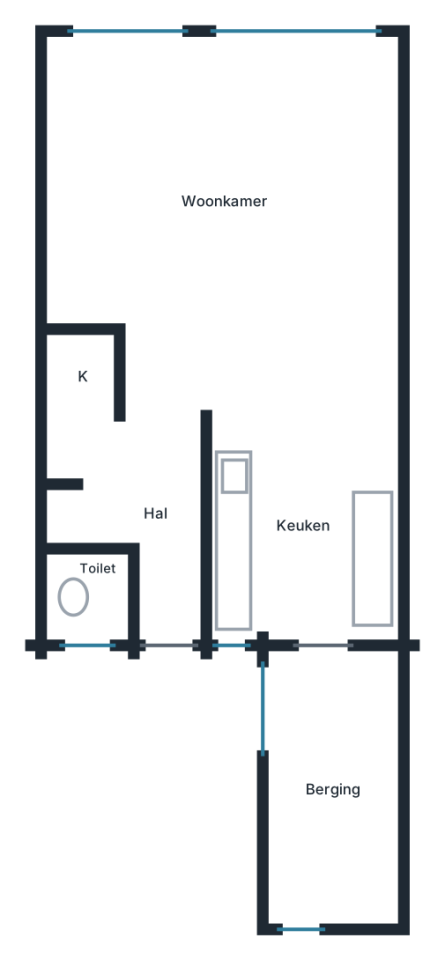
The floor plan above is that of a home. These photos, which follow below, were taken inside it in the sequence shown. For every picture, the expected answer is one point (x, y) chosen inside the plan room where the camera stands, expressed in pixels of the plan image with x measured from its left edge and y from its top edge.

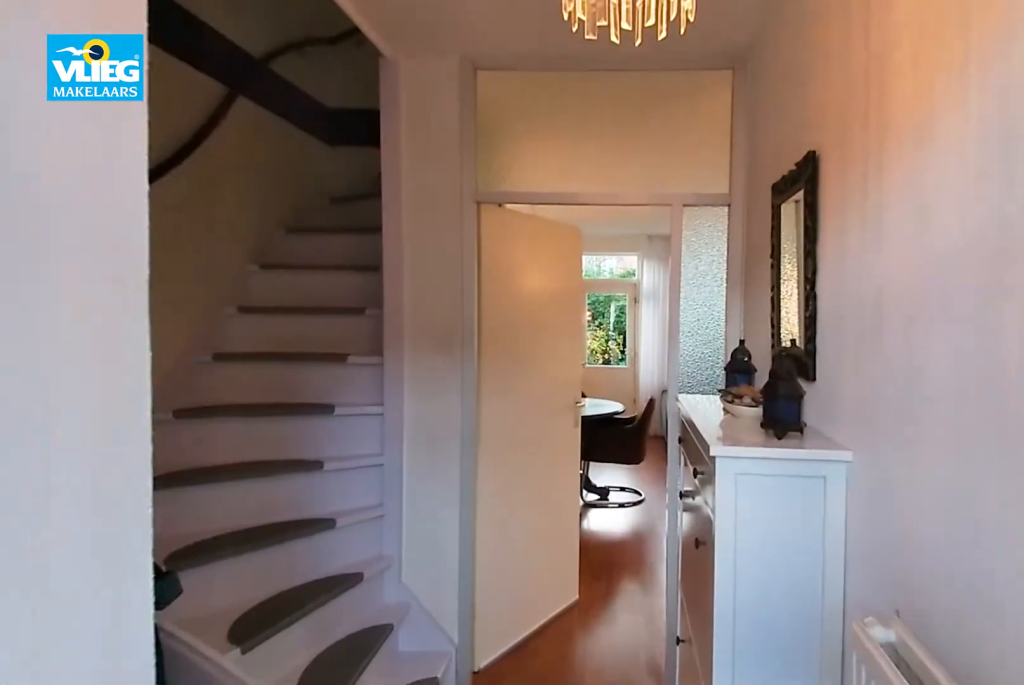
(154, 519)
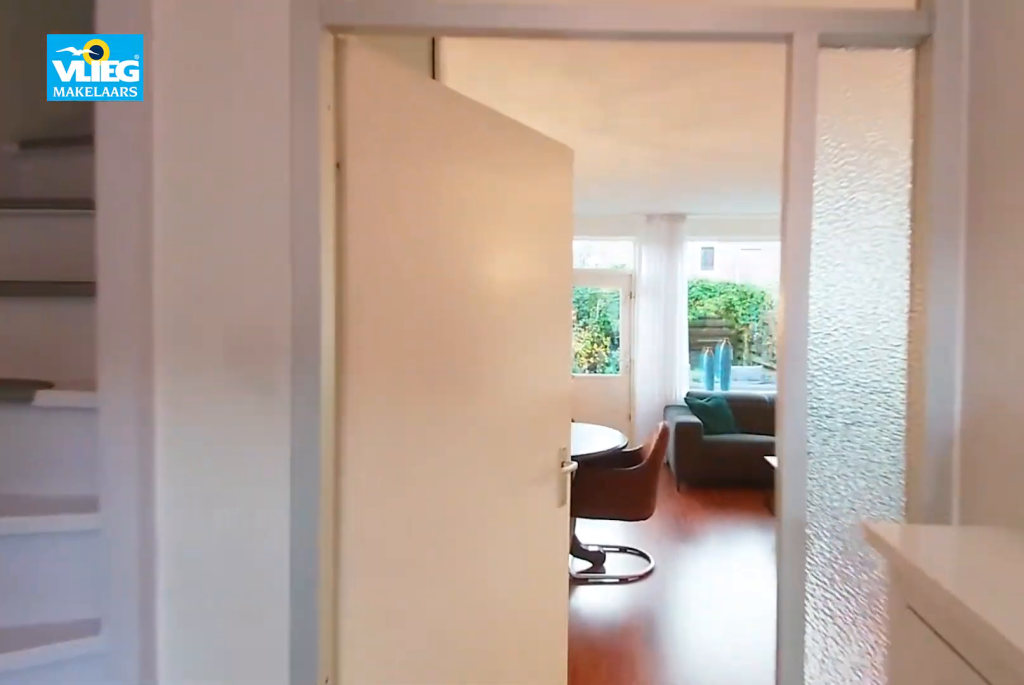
(154, 519)
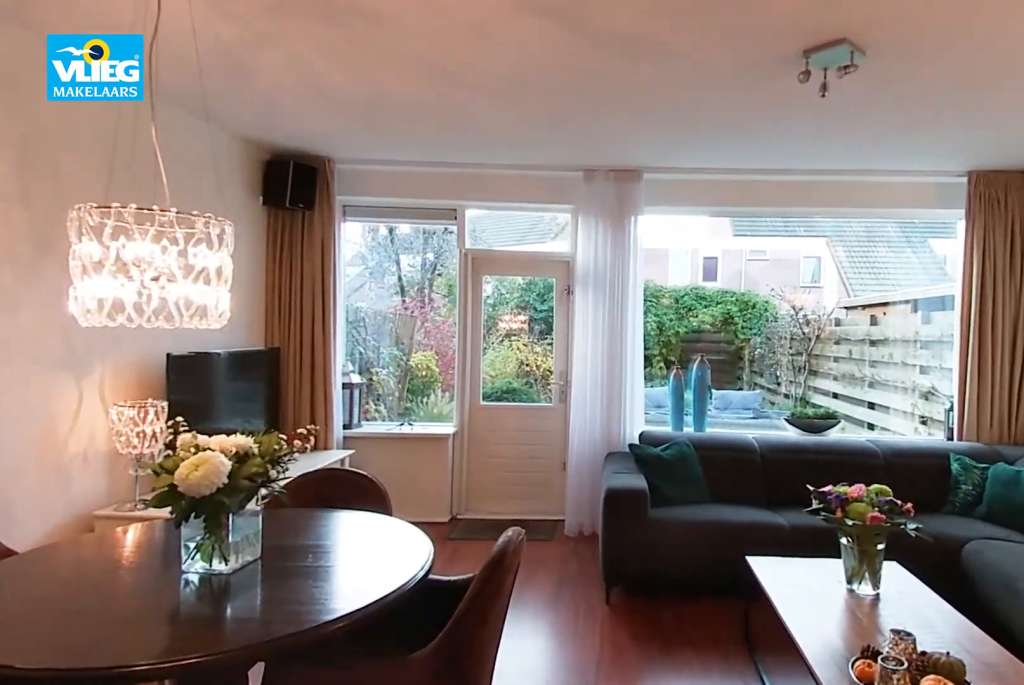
(215, 133)
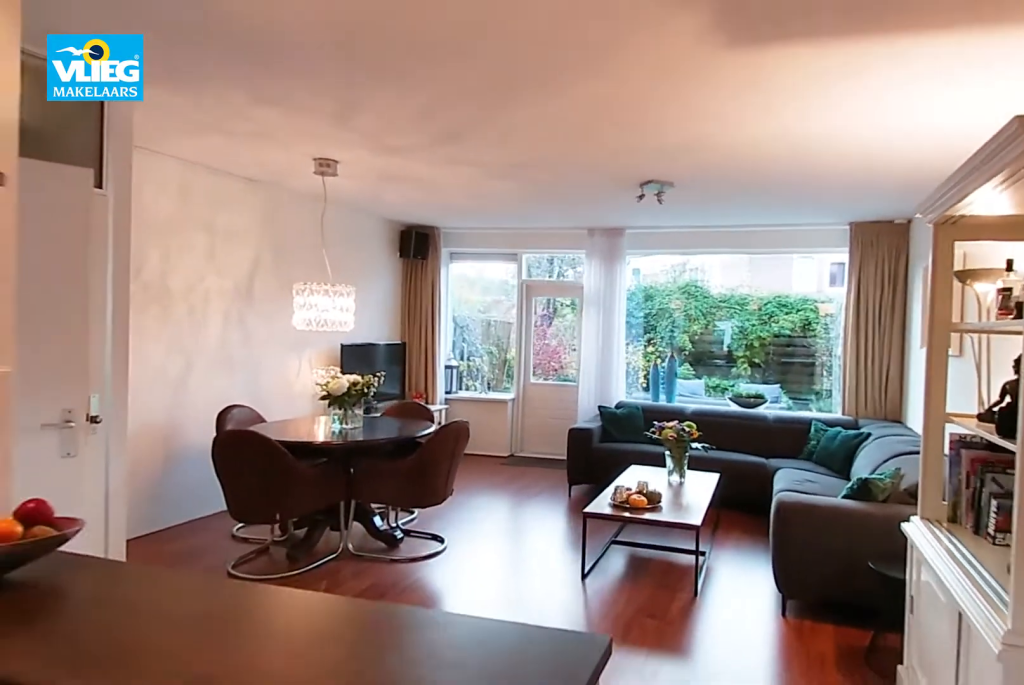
(303, 528)
